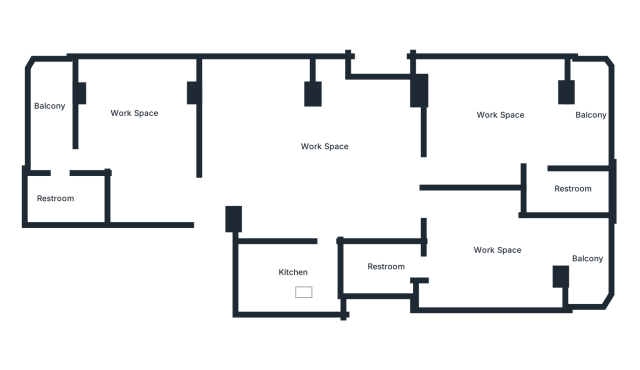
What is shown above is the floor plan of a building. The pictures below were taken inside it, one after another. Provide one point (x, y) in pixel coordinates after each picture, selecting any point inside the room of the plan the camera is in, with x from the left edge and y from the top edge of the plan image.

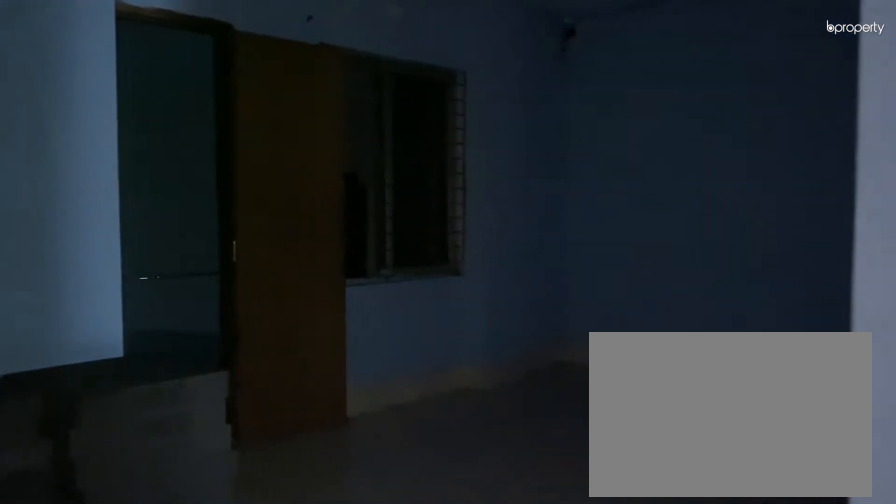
(207, 207)
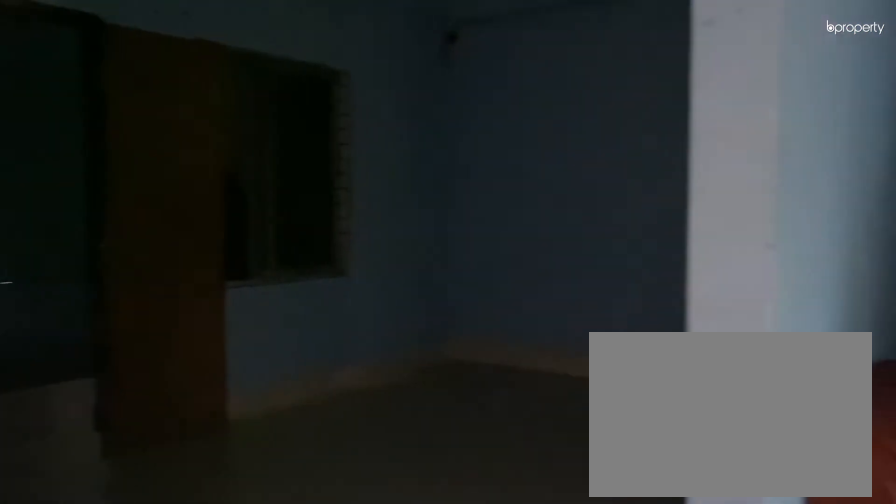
(207, 207)
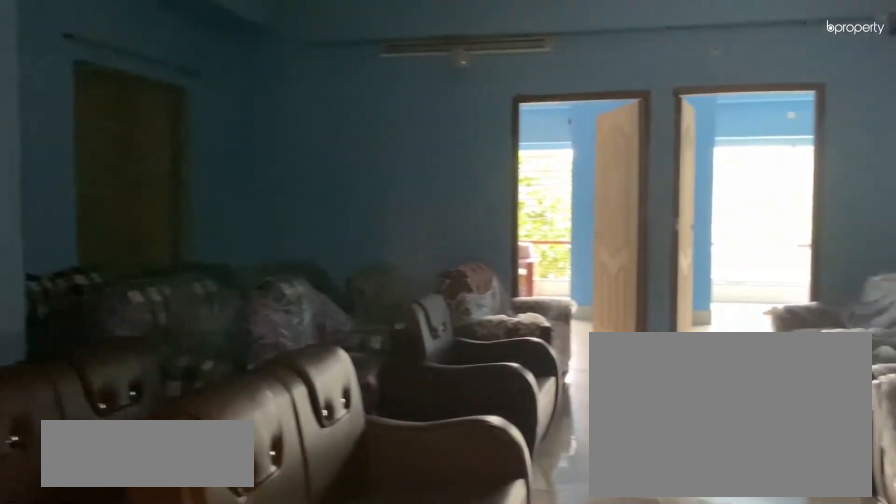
(315, 179)
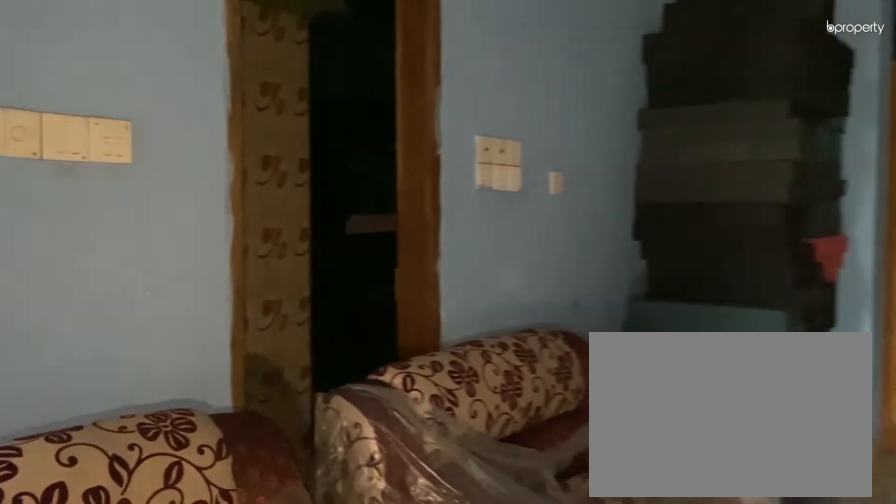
(304, 179)
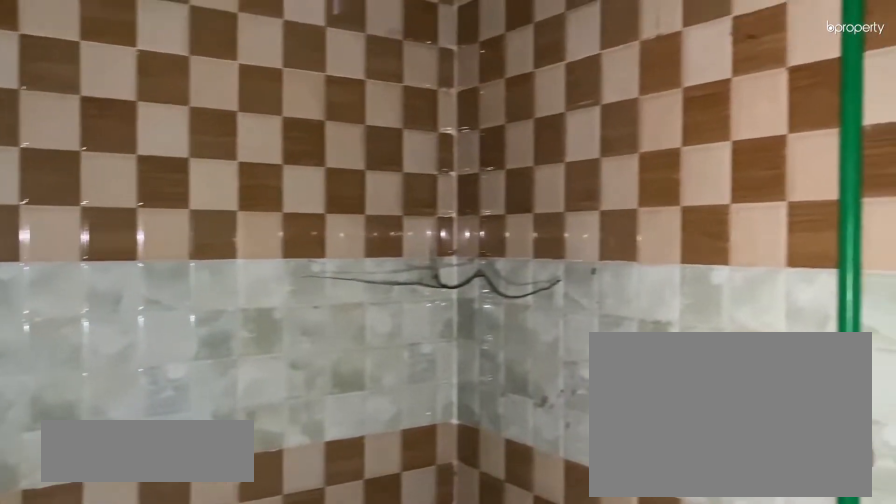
(63, 193)
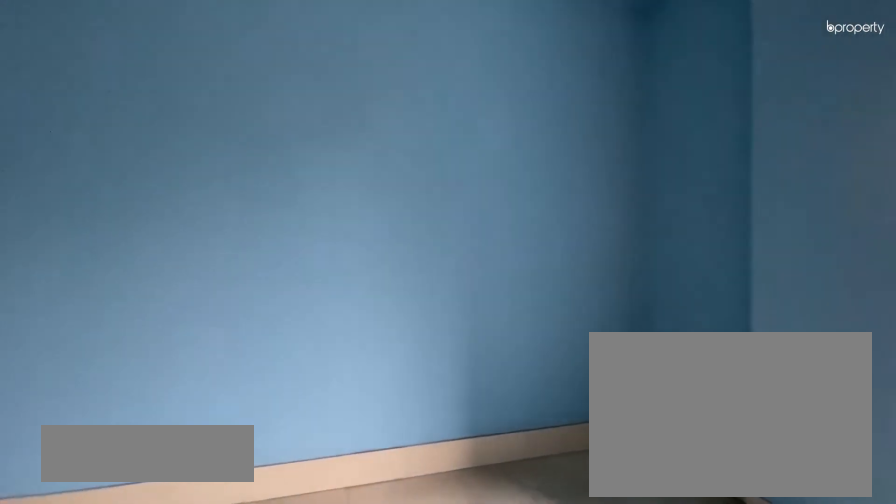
(540, 129)
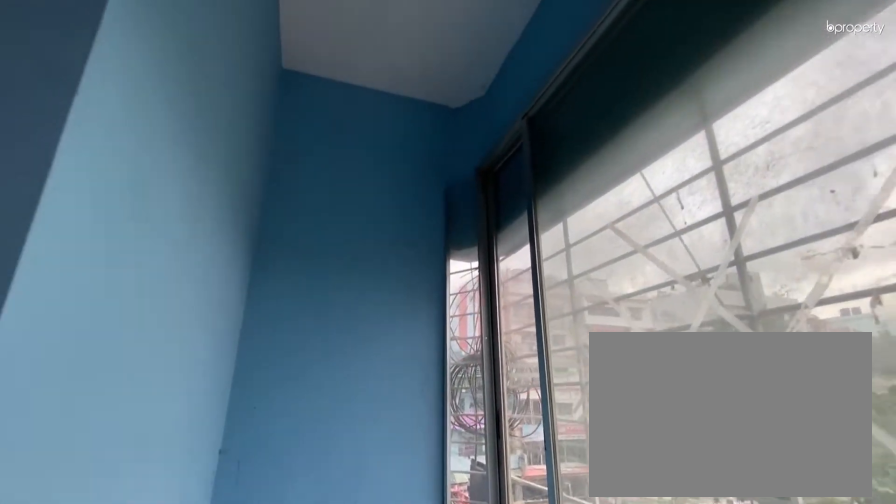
(592, 118)
